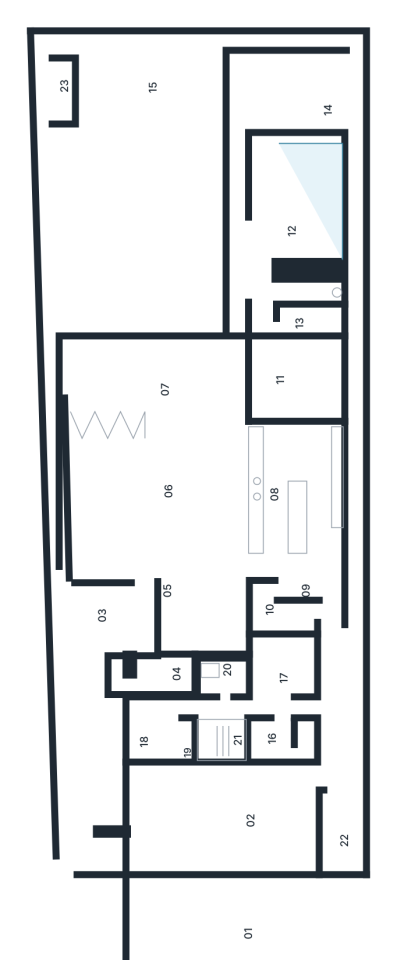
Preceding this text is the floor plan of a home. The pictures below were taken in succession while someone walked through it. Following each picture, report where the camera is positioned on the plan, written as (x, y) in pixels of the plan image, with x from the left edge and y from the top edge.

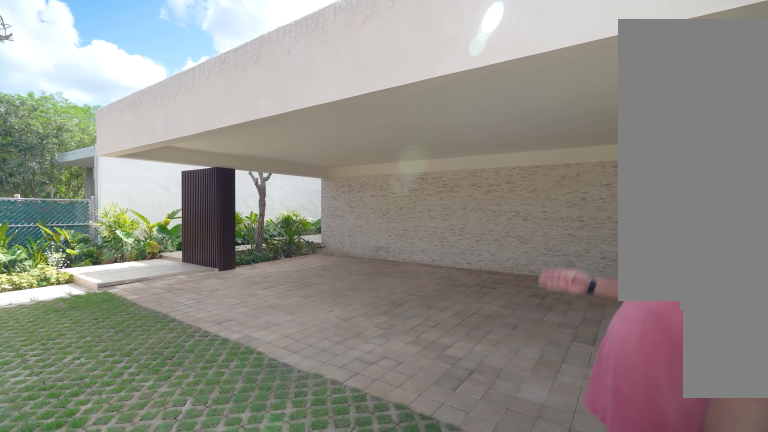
(293, 890)
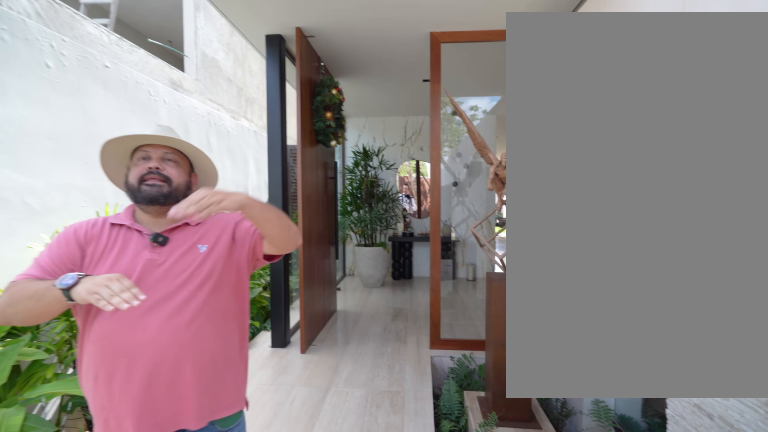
(97, 719)
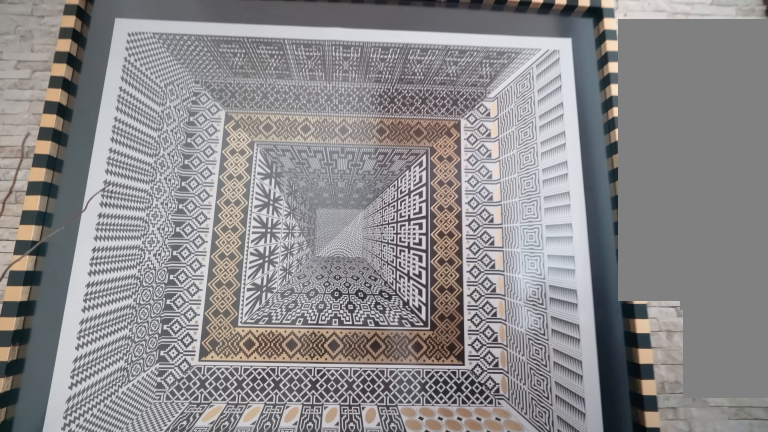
(156, 668)
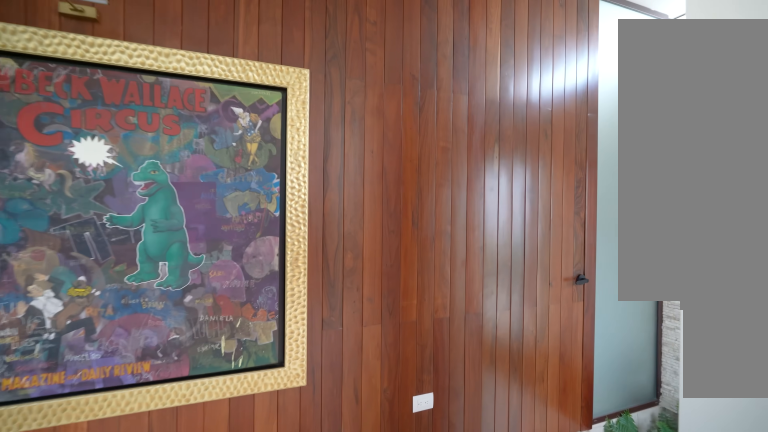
(125, 617)
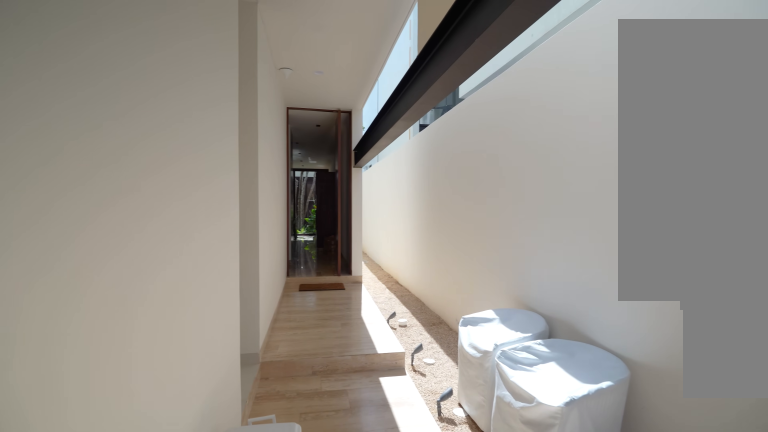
(332, 777)
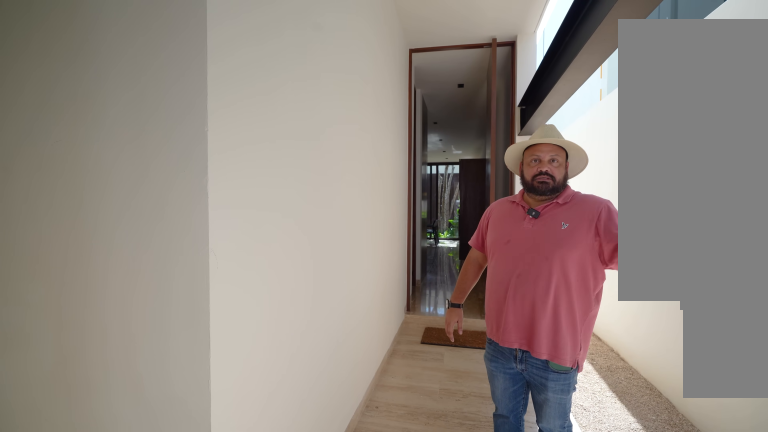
(329, 704)
